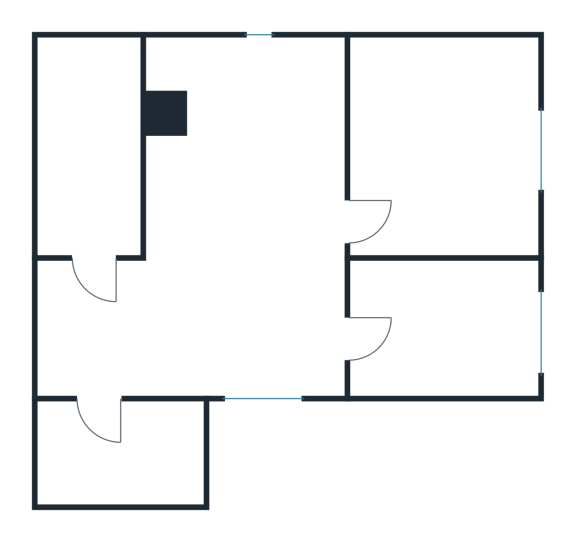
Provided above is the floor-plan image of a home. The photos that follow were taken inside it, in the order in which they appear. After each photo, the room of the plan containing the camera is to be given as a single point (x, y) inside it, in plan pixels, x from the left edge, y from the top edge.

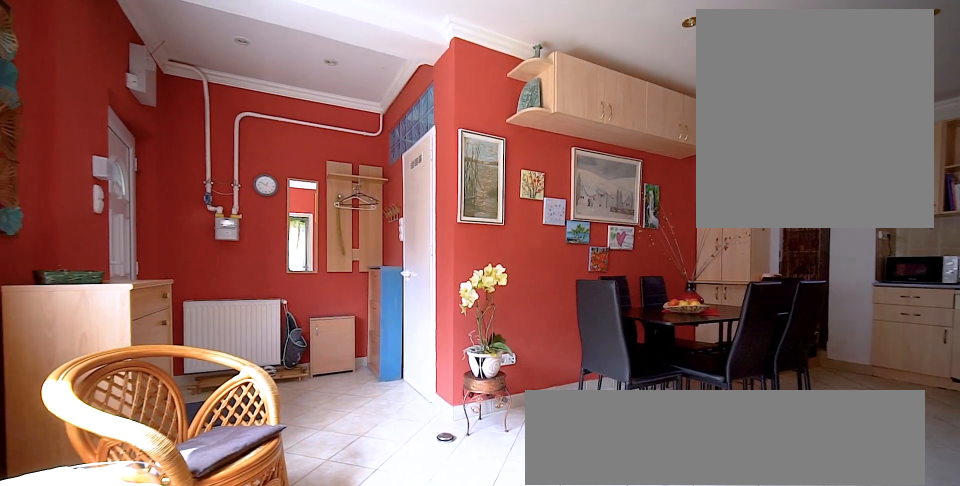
(250, 246)
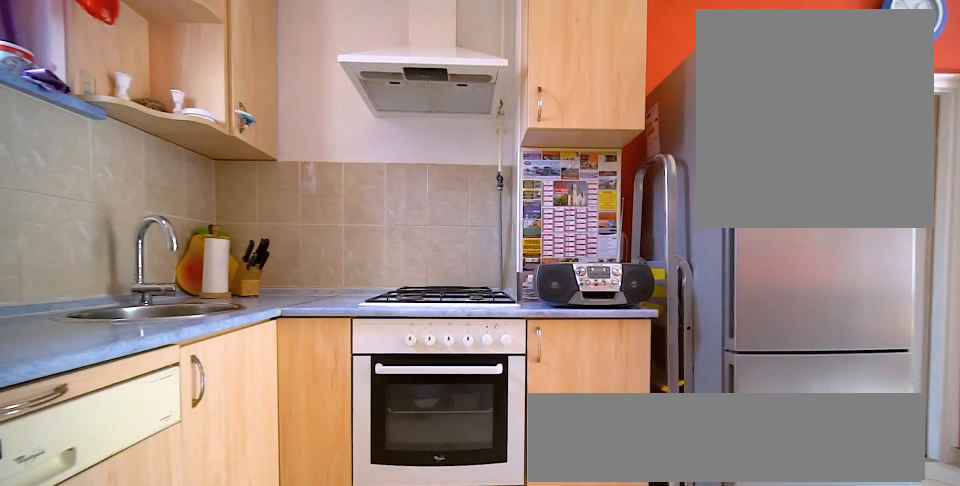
(250, 246)
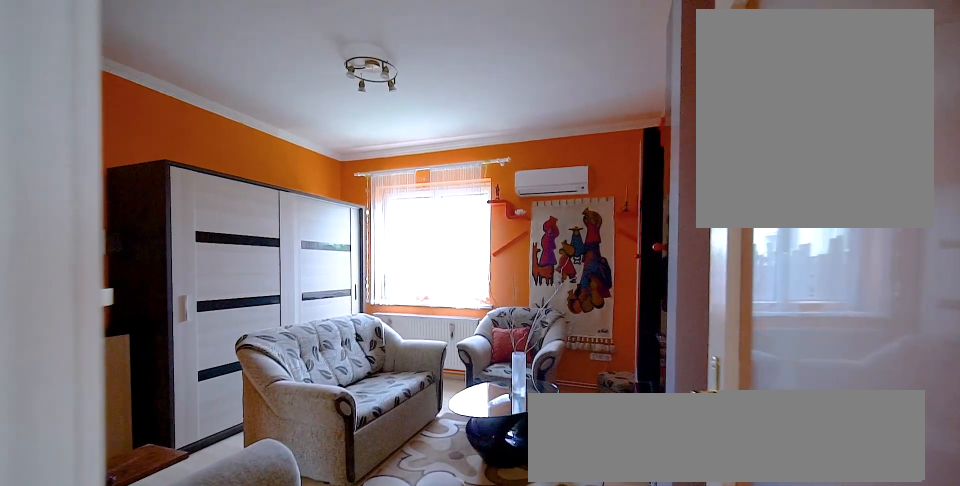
(446, 155)
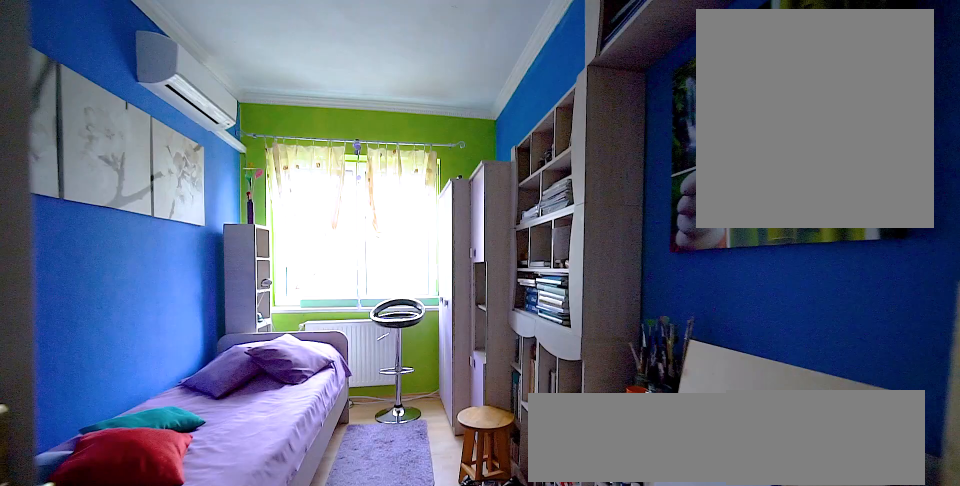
(446, 327)
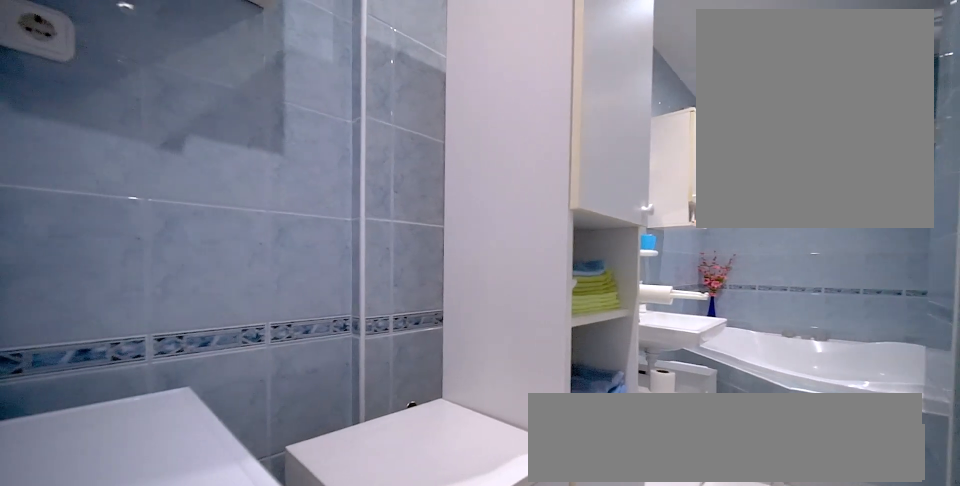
(91, 163)
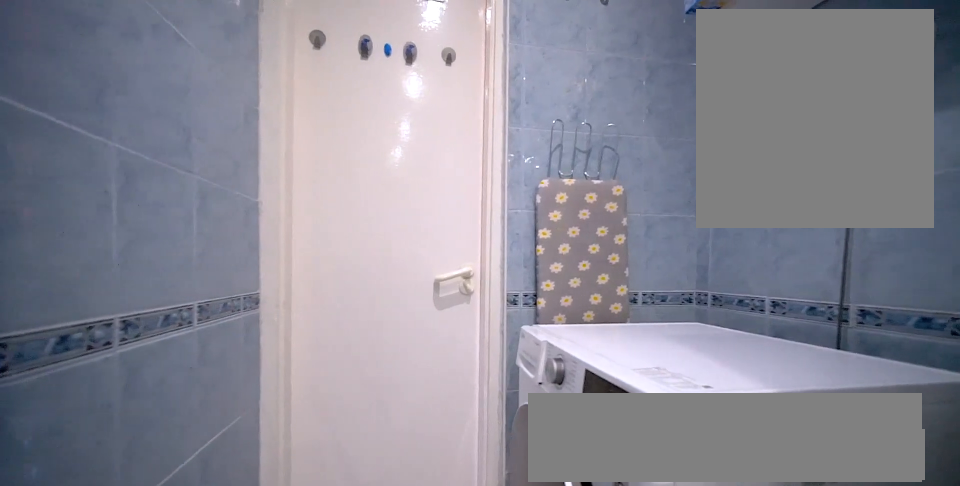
(91, 163)
